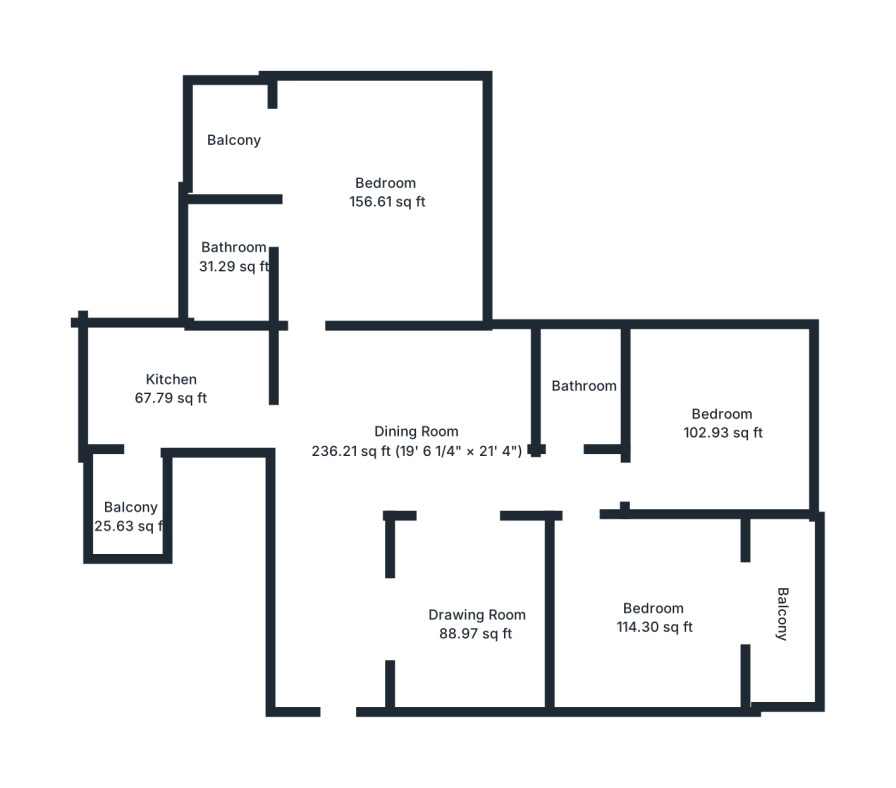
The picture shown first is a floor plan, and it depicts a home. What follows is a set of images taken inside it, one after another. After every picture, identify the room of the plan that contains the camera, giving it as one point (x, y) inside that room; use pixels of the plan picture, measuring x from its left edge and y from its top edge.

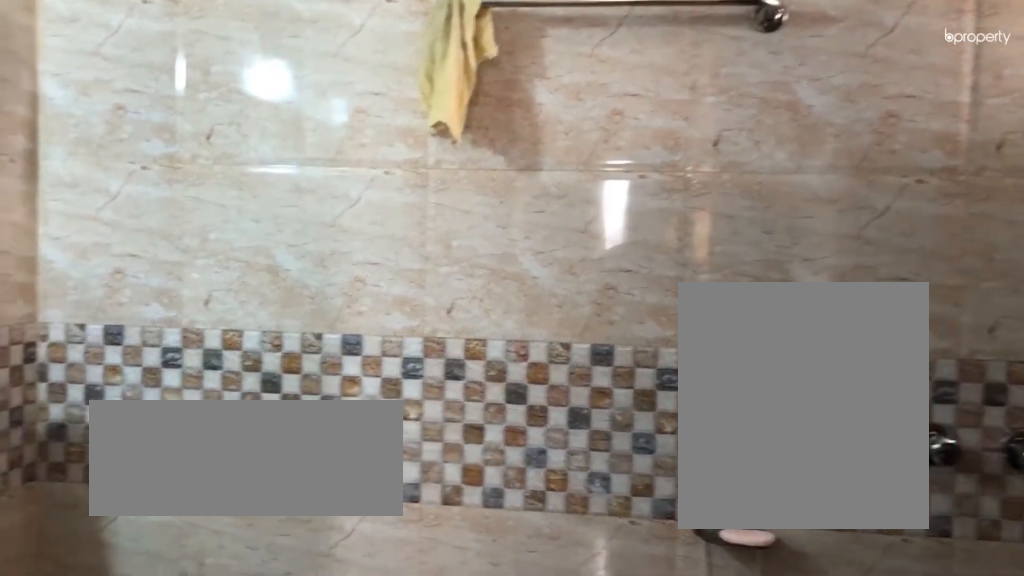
(232, 260)
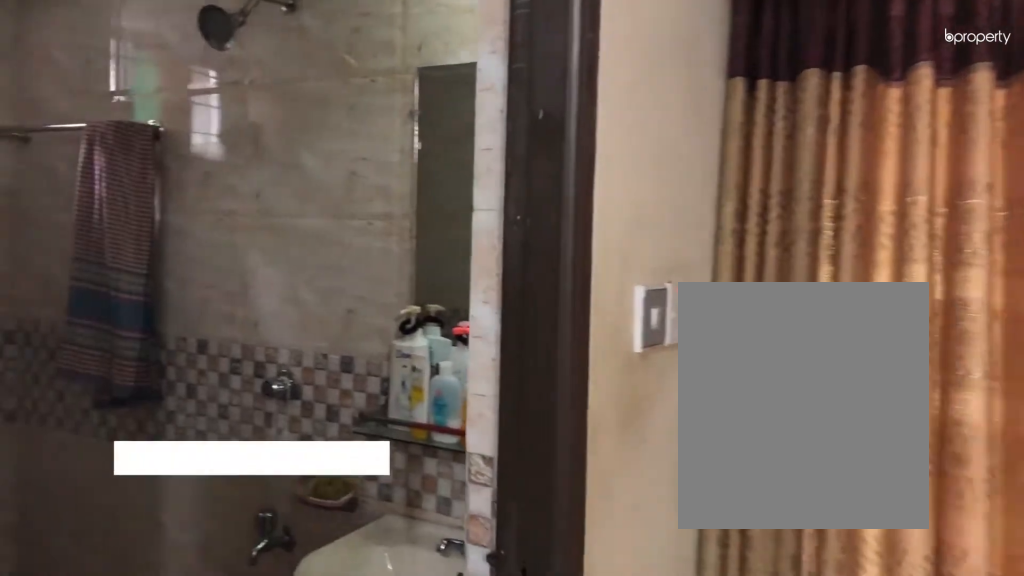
(584, 388)
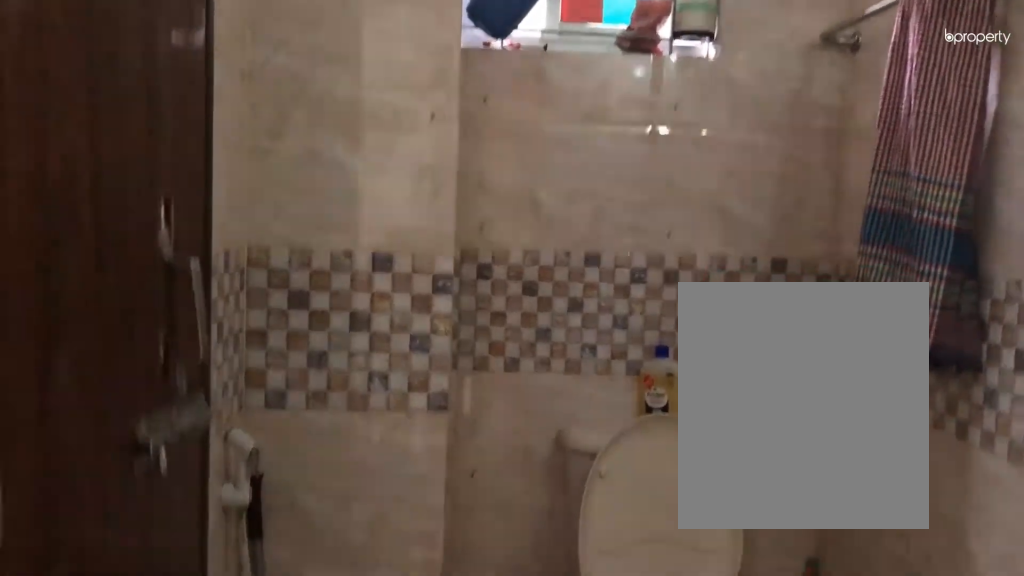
(584, 388)
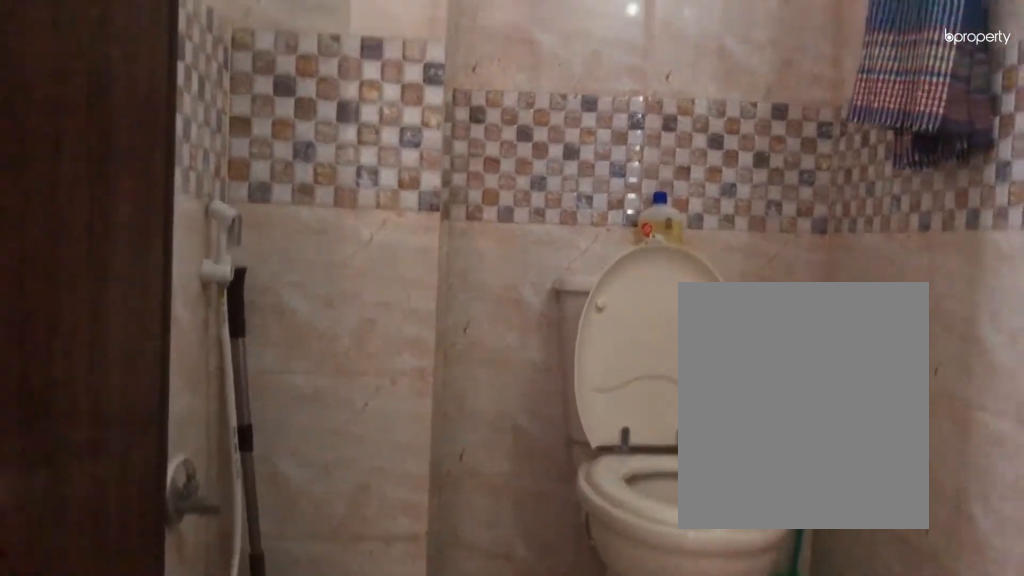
(584, 388)
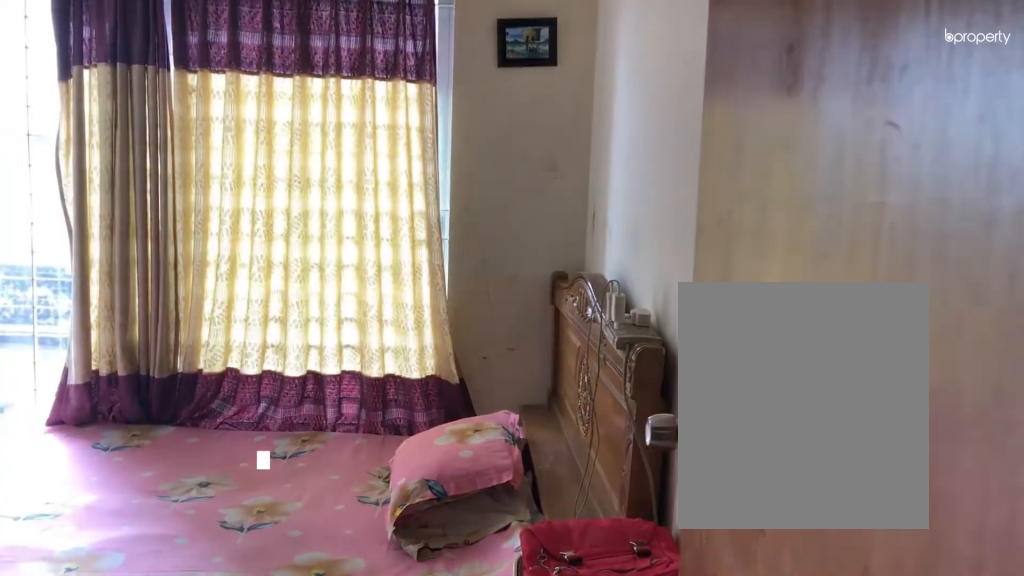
(723, 420)
